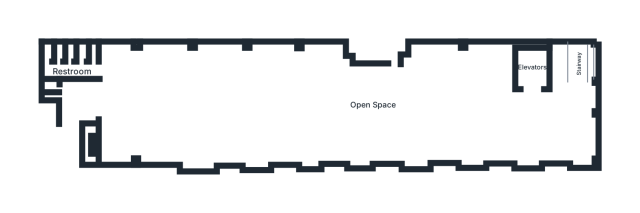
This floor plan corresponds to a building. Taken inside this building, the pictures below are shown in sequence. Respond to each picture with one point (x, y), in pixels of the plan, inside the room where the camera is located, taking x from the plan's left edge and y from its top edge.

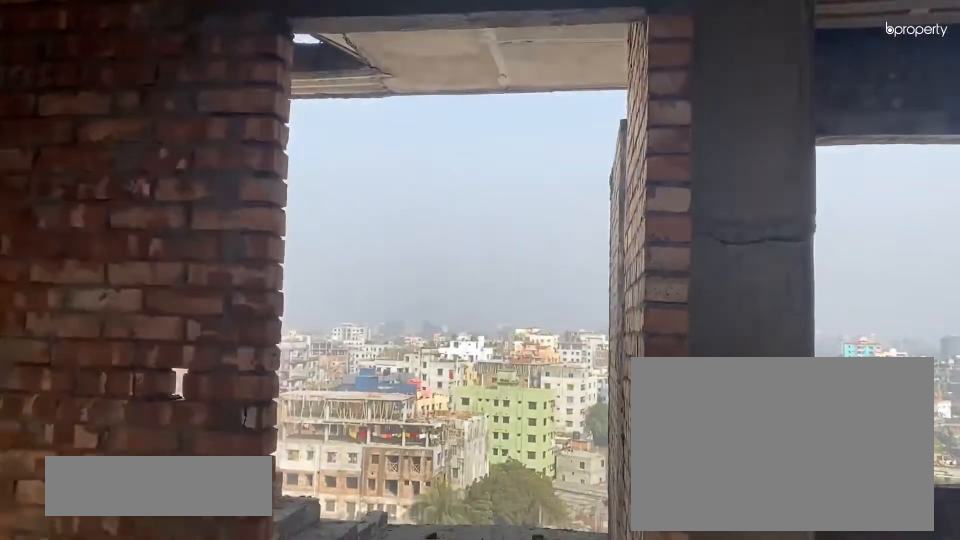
(397, 77)
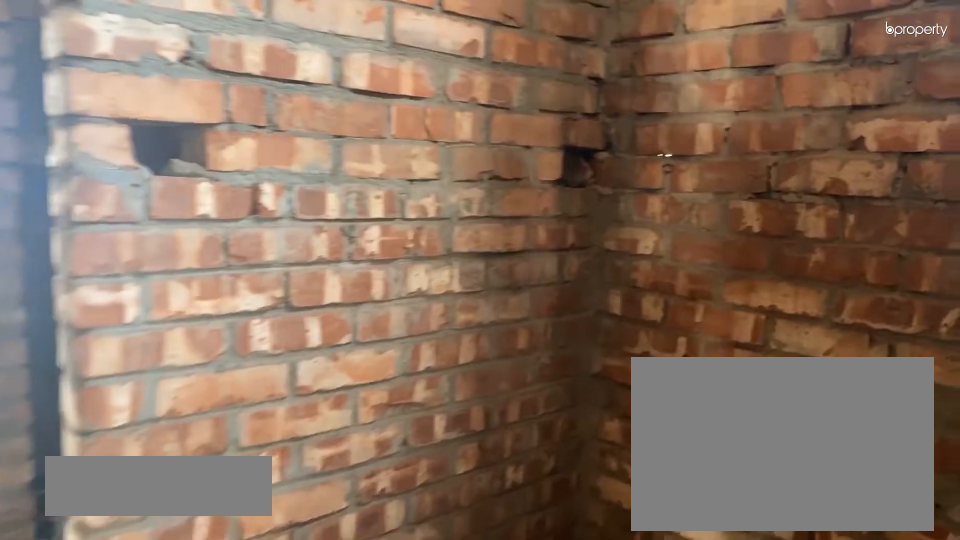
(93, 54)
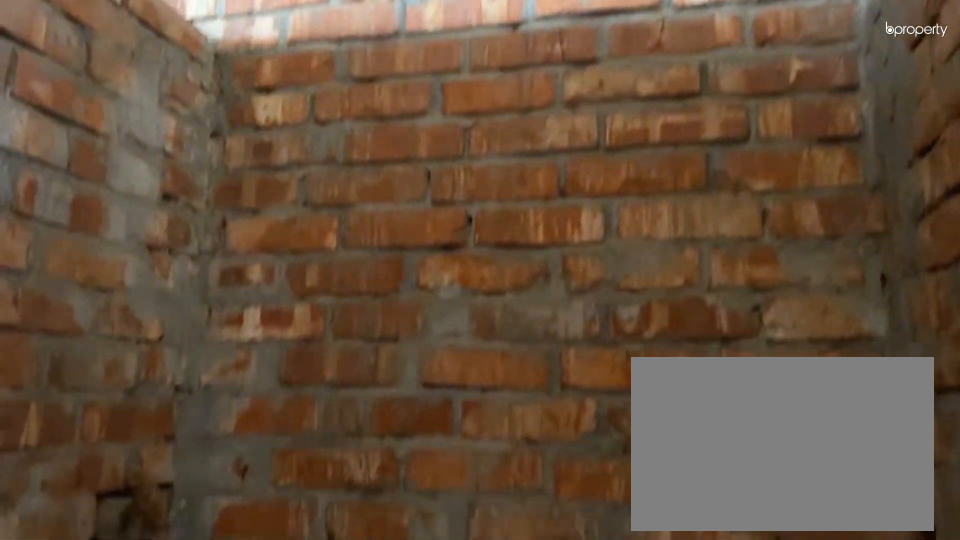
(84, 50)
